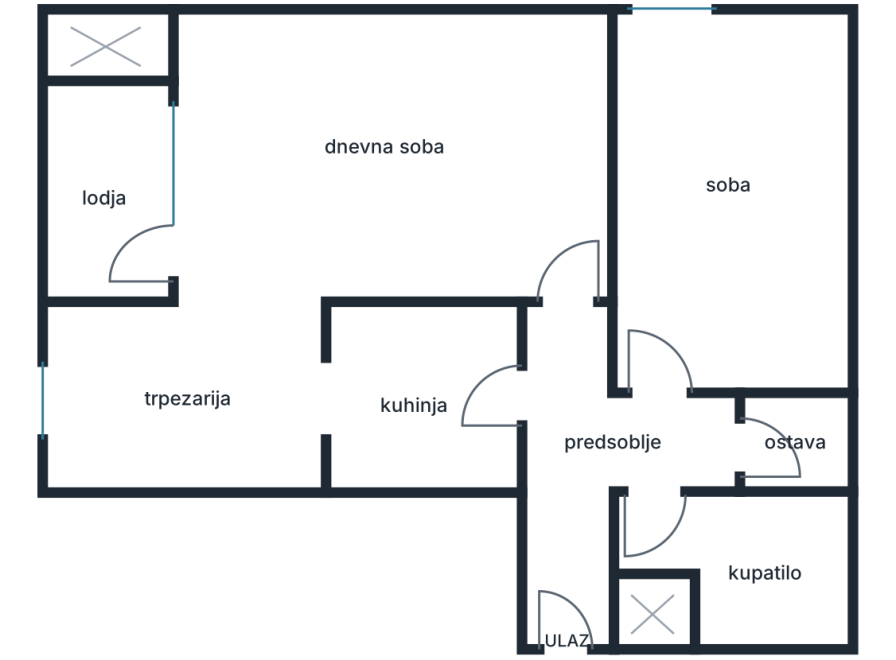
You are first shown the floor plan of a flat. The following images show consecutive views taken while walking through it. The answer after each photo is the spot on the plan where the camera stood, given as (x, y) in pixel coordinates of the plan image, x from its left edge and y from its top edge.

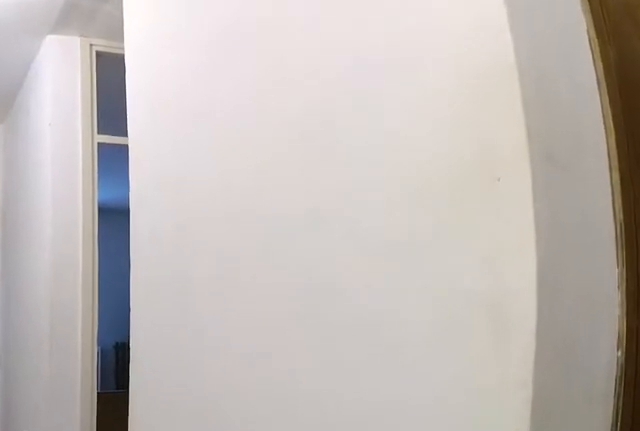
(575, 613)
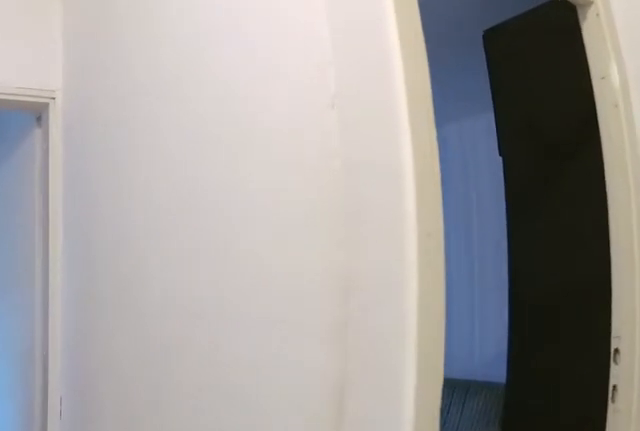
(578, 477)
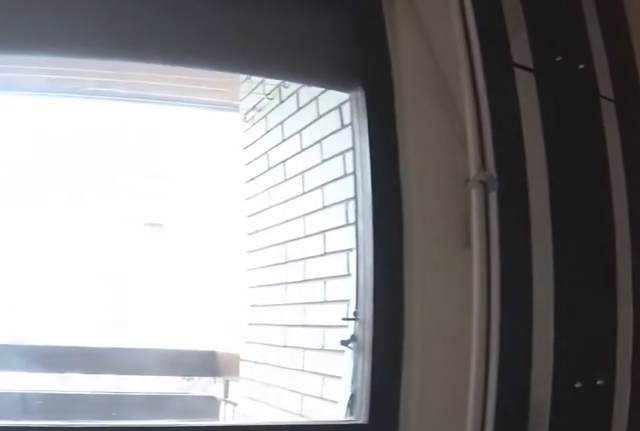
(254, 216)
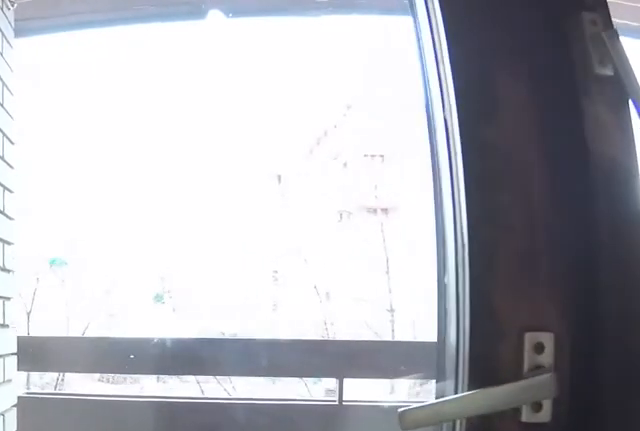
(219, 211)
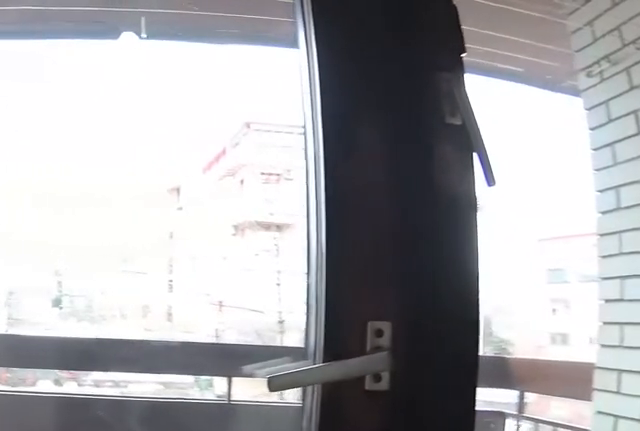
(219, 189)
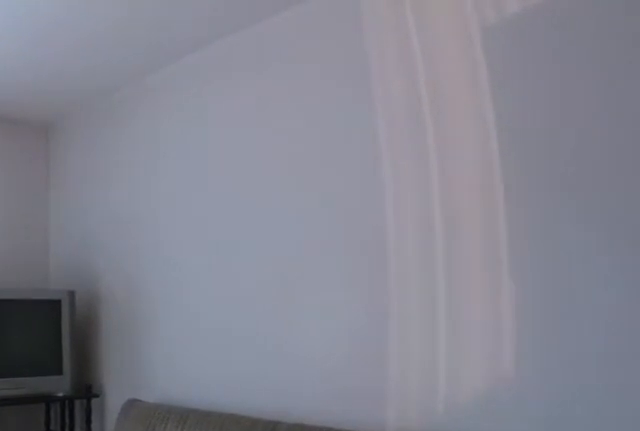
(676, 367)
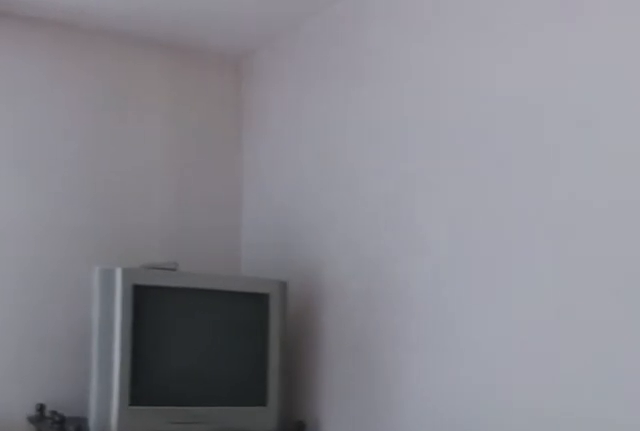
(676, 246)
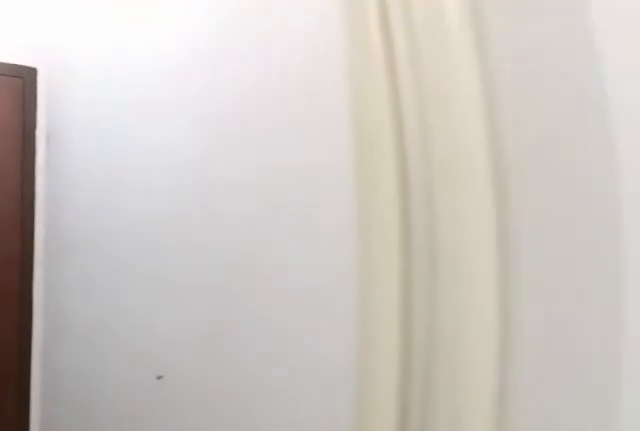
(559, 491)
